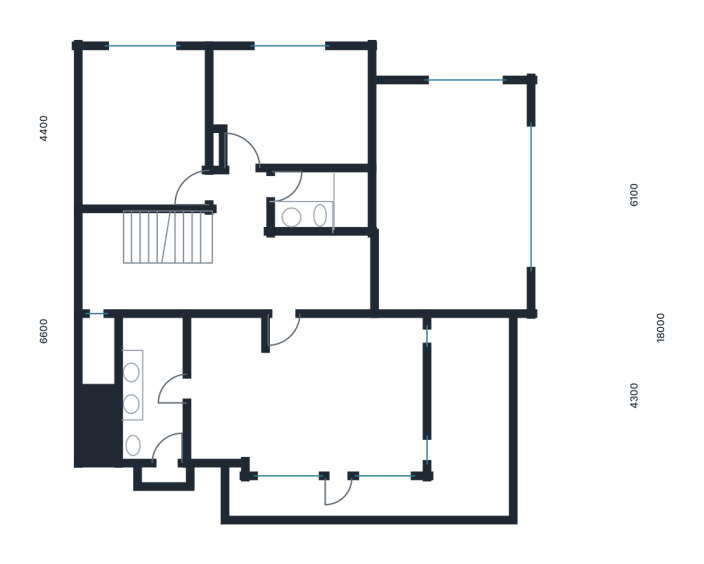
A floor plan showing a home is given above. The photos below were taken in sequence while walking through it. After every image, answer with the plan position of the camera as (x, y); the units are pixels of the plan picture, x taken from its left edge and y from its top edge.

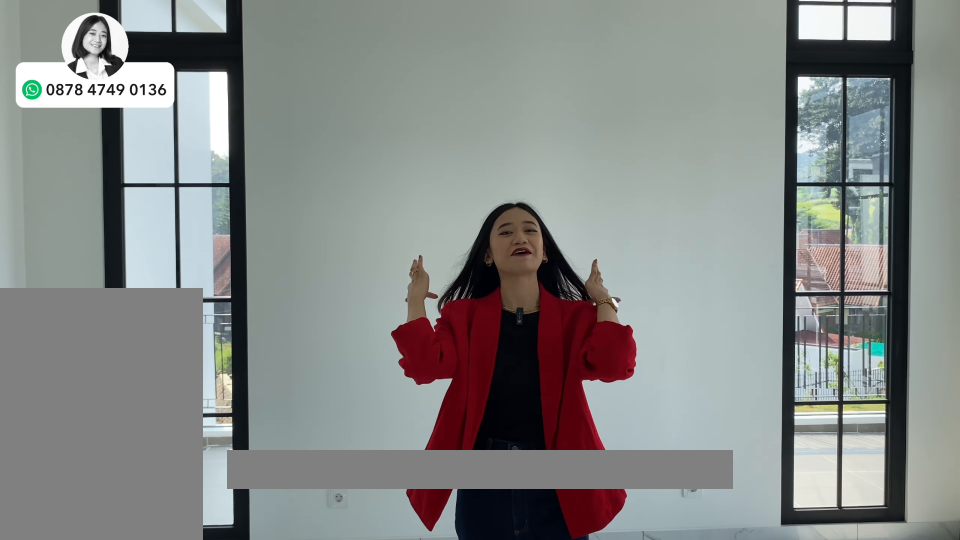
(356, 371)
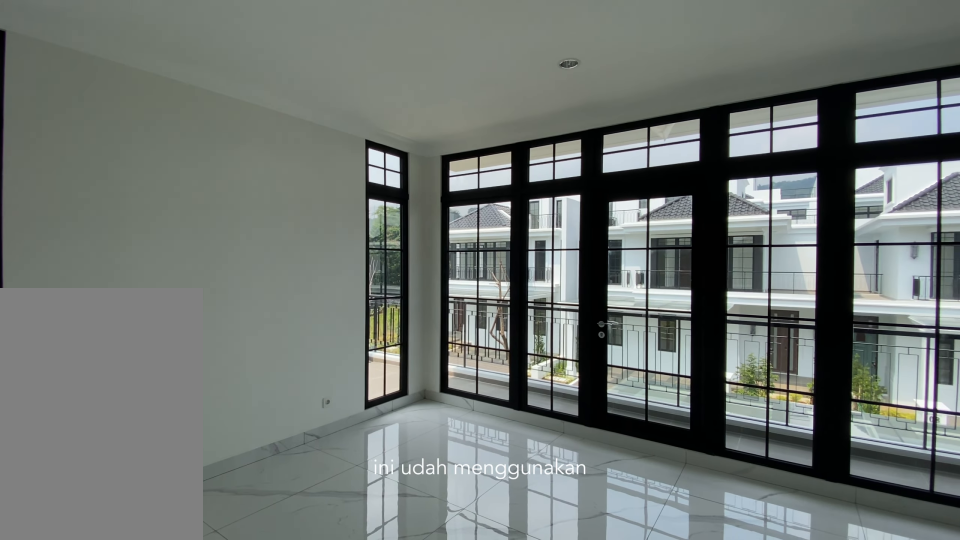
(356, 371)
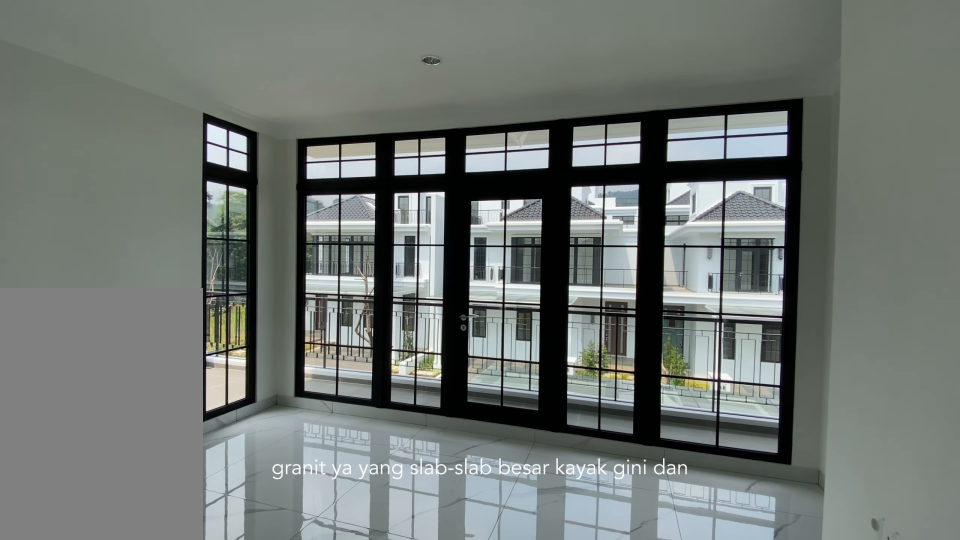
(356, 371)
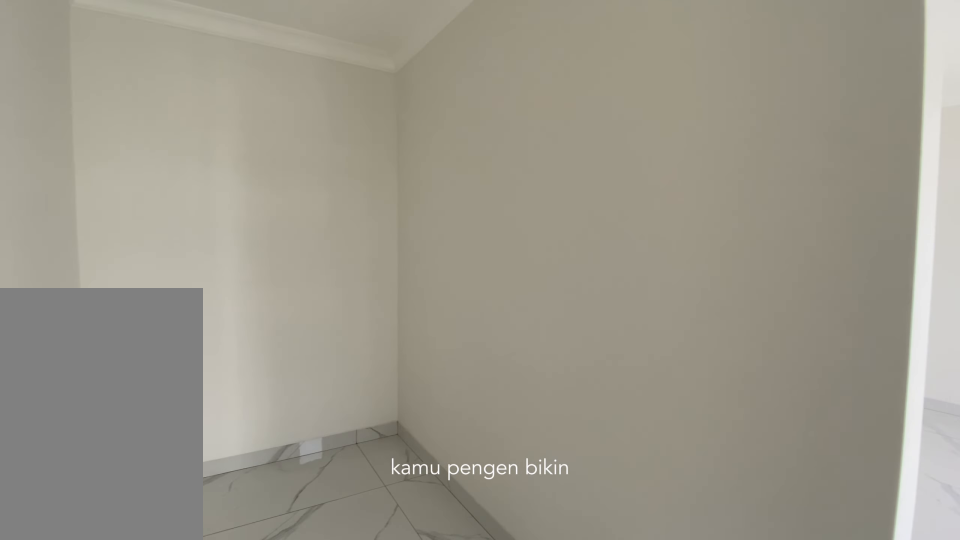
(223, 350)
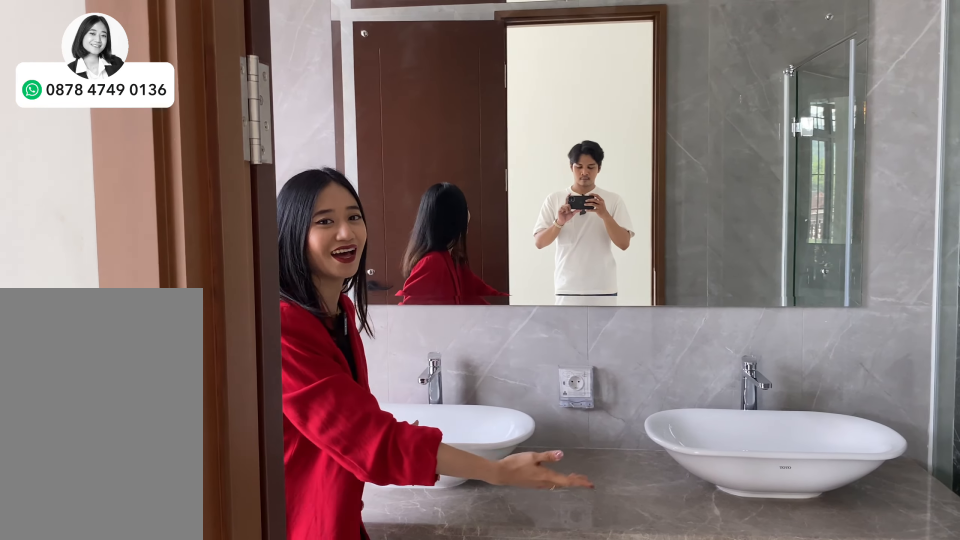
(162, 380)
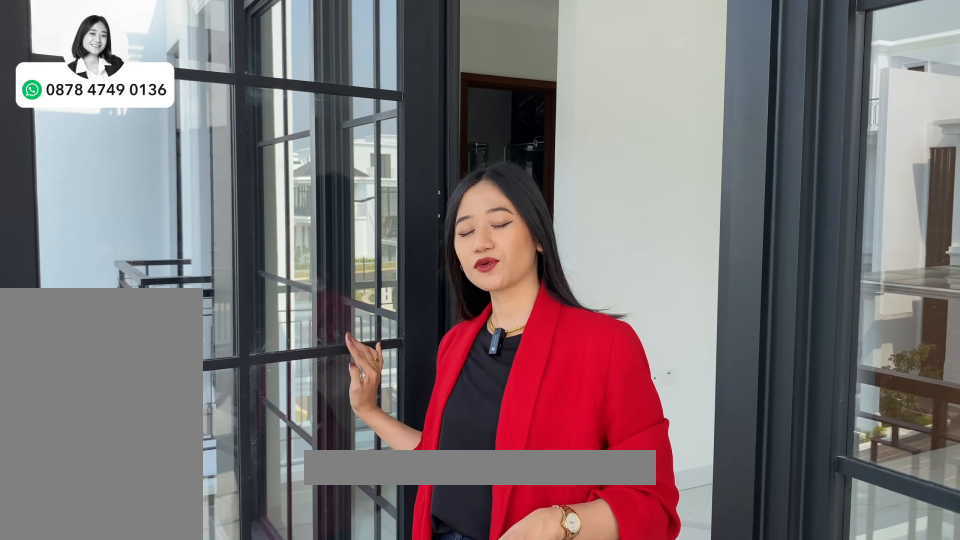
(369, 501)
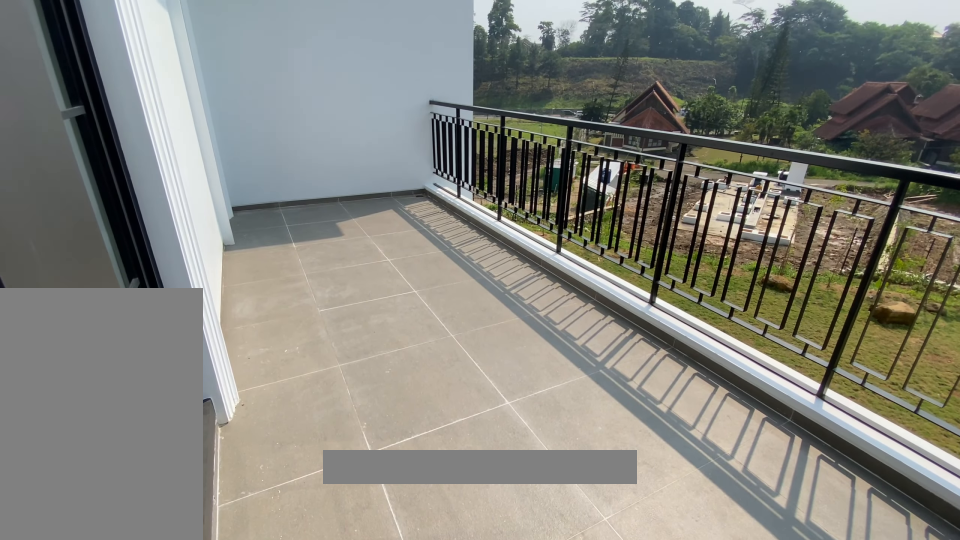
(479, 405)
